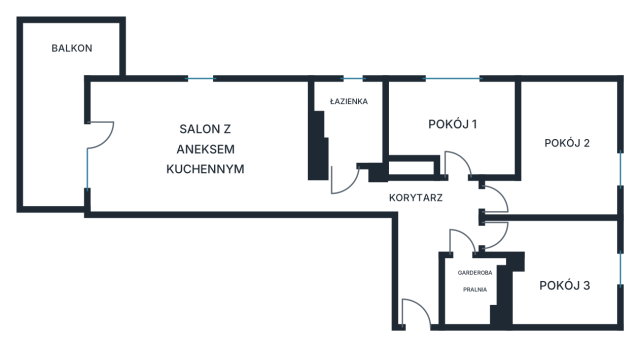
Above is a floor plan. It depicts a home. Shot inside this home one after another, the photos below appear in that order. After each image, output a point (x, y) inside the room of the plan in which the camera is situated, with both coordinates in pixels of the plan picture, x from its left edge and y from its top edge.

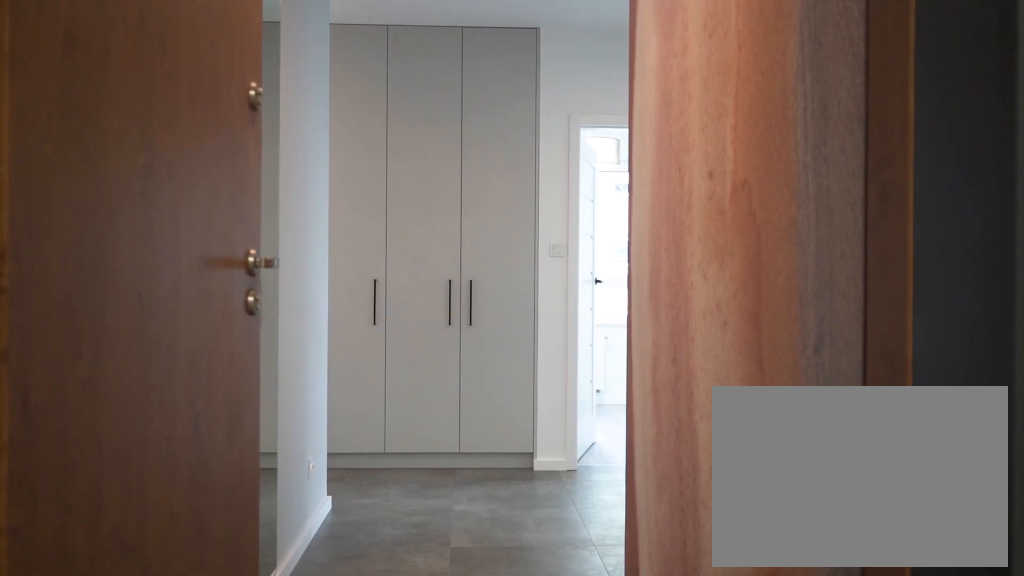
(412, 224)
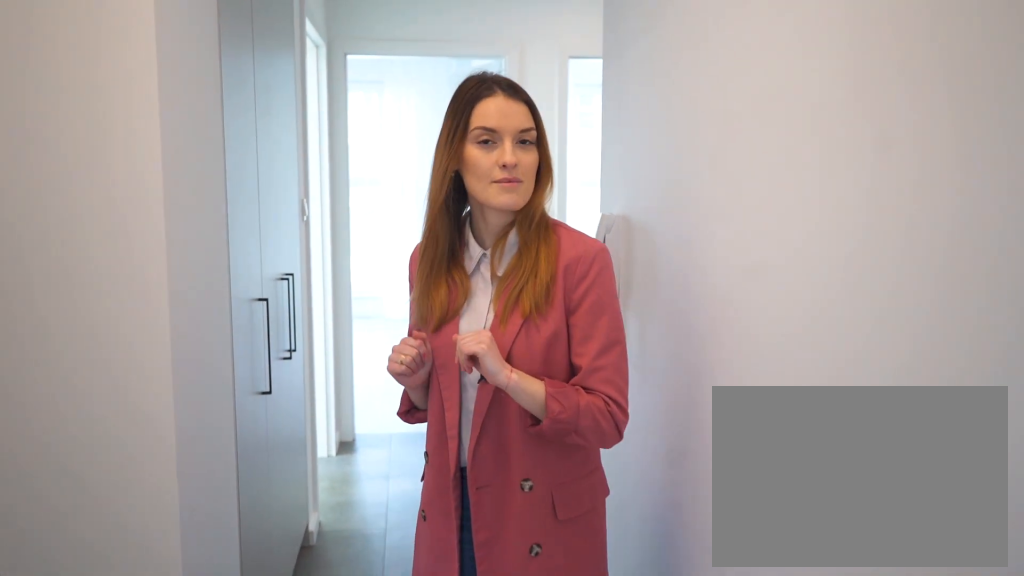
(412, 224)
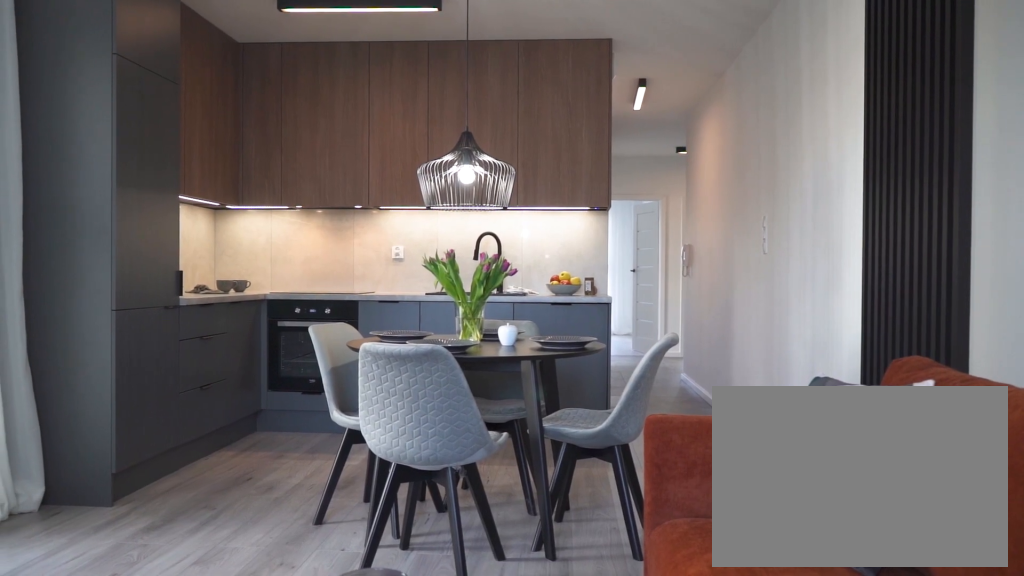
(198, 146)
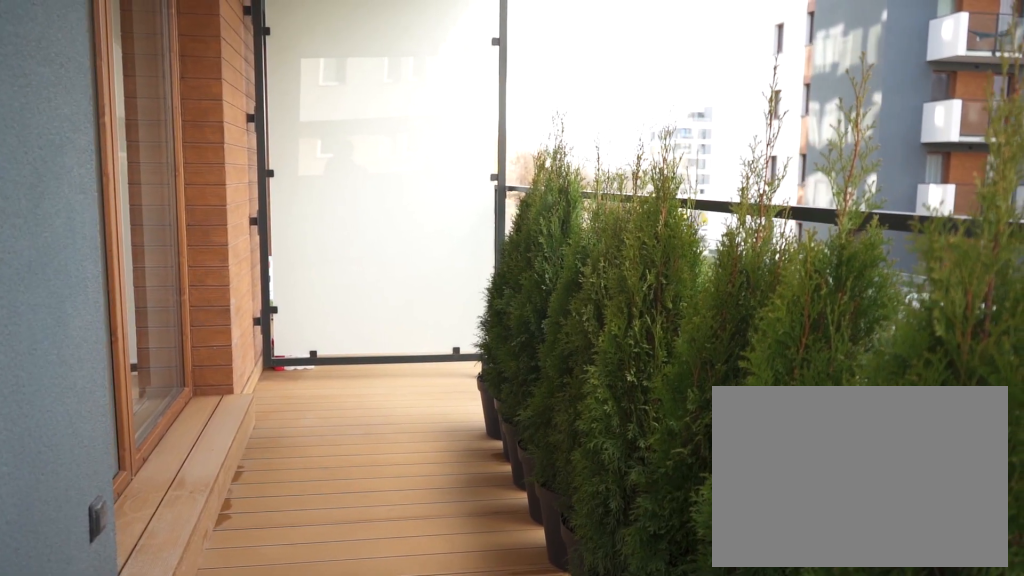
(61, 105)
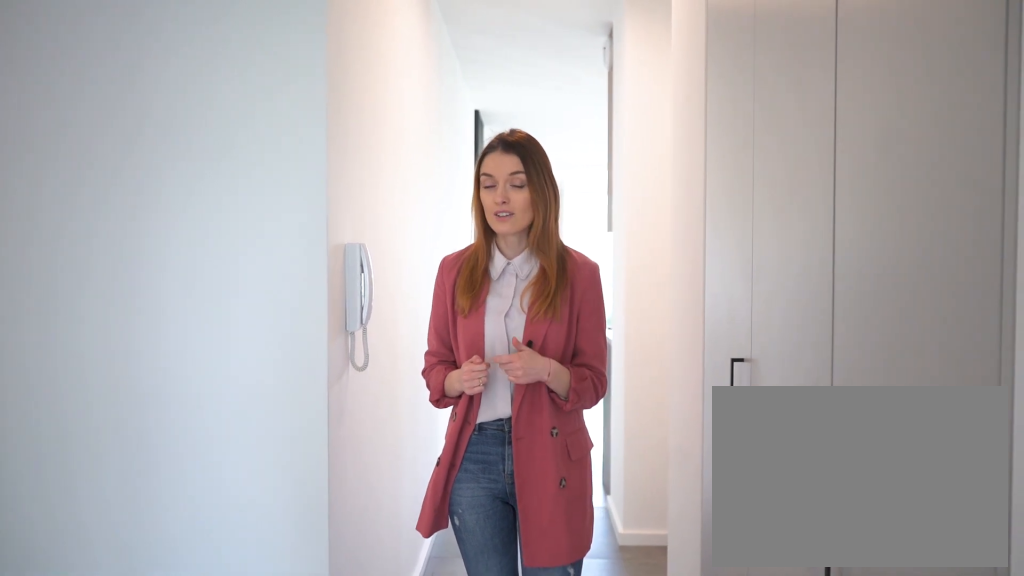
(411, 224)
